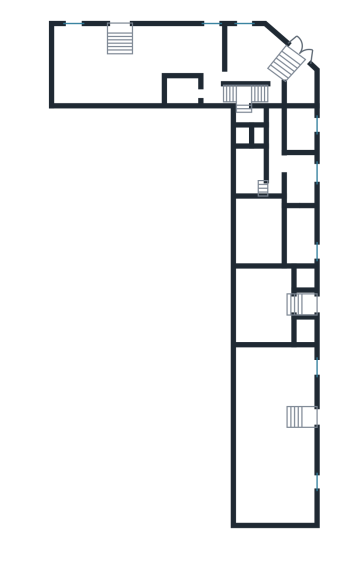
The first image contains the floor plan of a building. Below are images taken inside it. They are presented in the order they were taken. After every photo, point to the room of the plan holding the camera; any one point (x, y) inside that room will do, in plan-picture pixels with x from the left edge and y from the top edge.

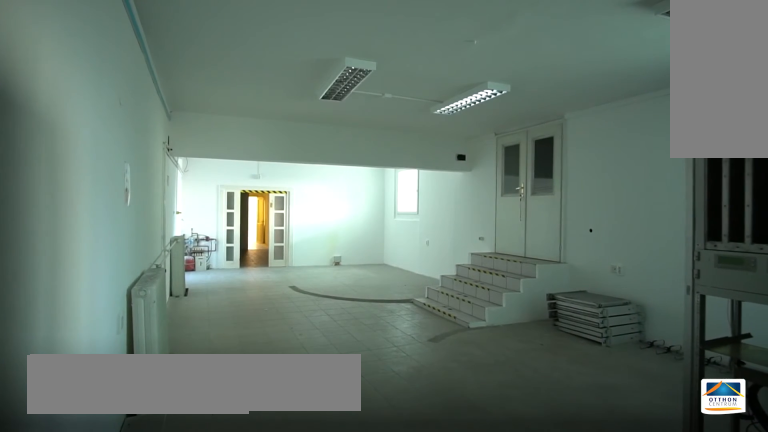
(264, 422)
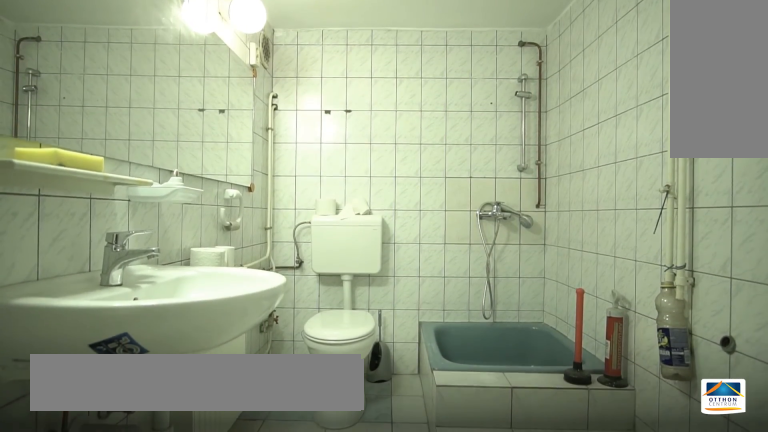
(251, 172)
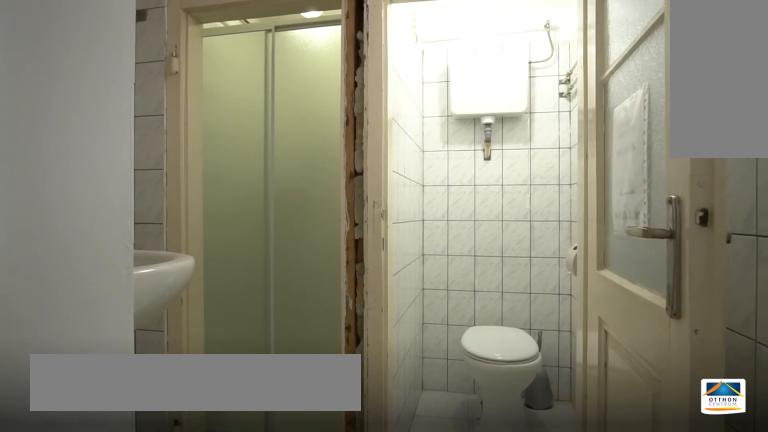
(242, 129)
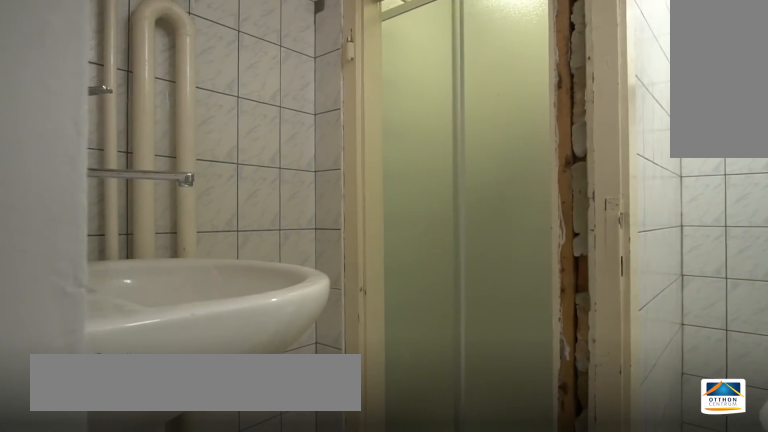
(241, 128)
